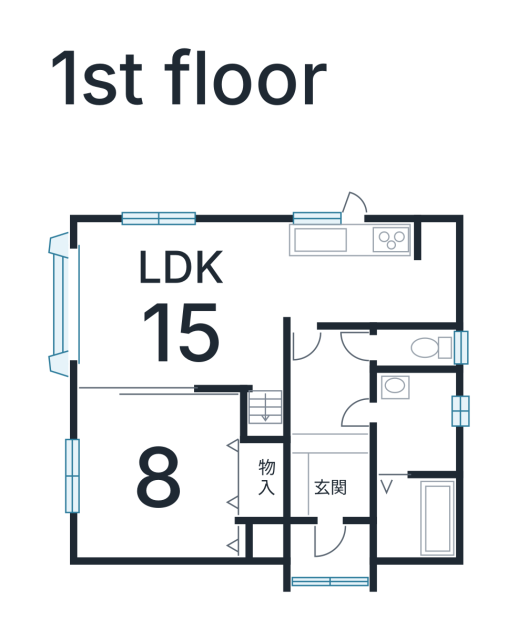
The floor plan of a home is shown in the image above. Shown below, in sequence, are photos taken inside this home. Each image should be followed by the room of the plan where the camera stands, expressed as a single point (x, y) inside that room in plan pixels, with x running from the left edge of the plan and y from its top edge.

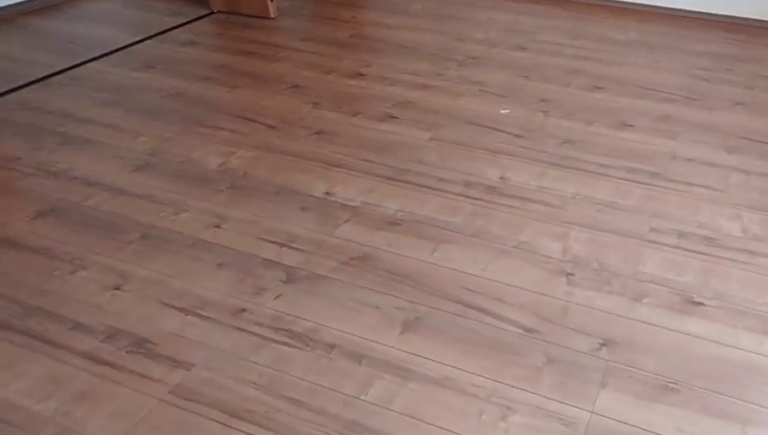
(157, 475)
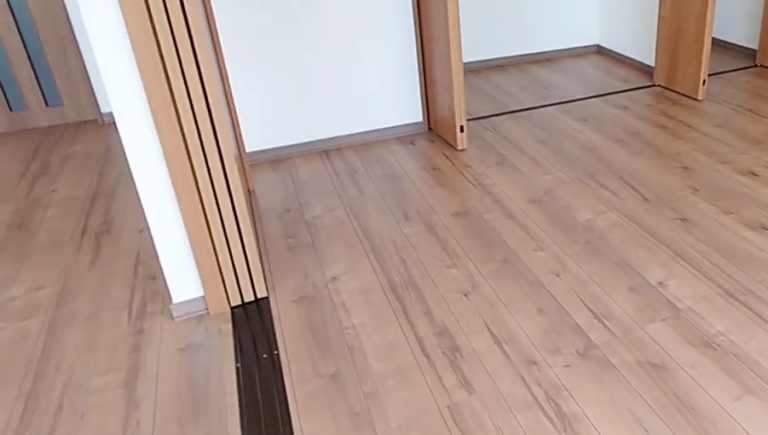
(157, 475)
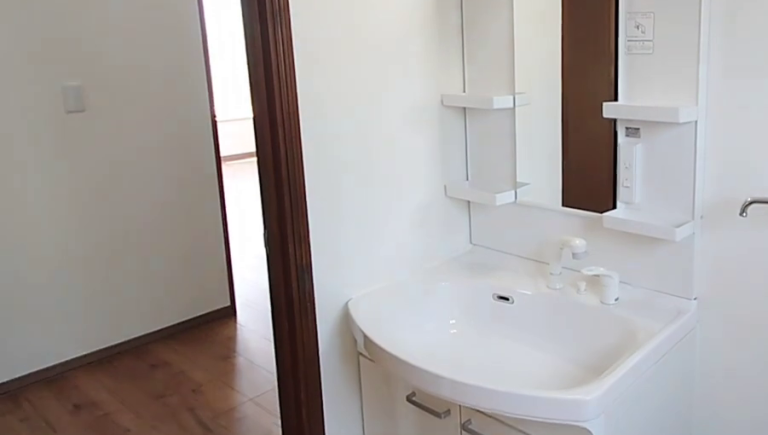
(414, 415)
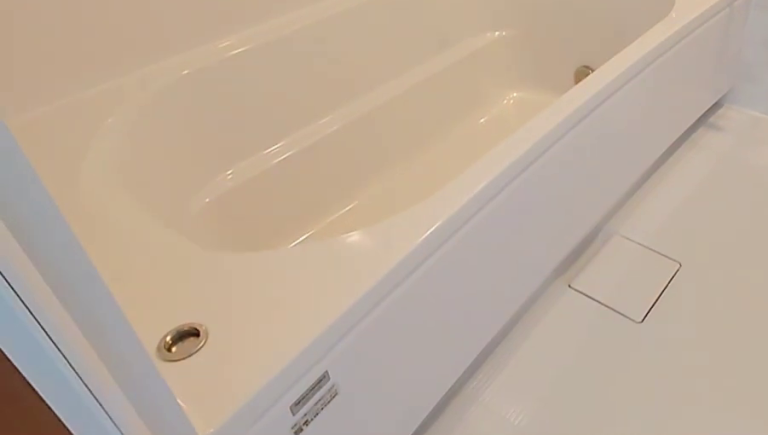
(416, 522)
